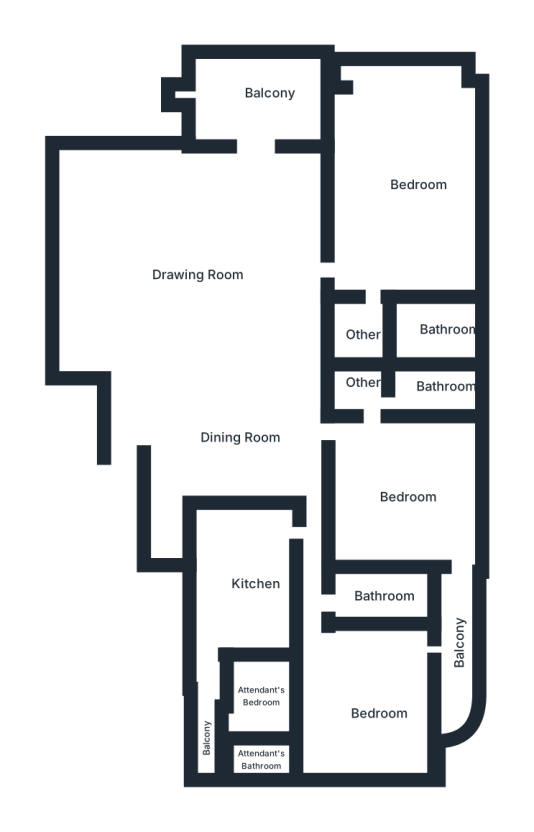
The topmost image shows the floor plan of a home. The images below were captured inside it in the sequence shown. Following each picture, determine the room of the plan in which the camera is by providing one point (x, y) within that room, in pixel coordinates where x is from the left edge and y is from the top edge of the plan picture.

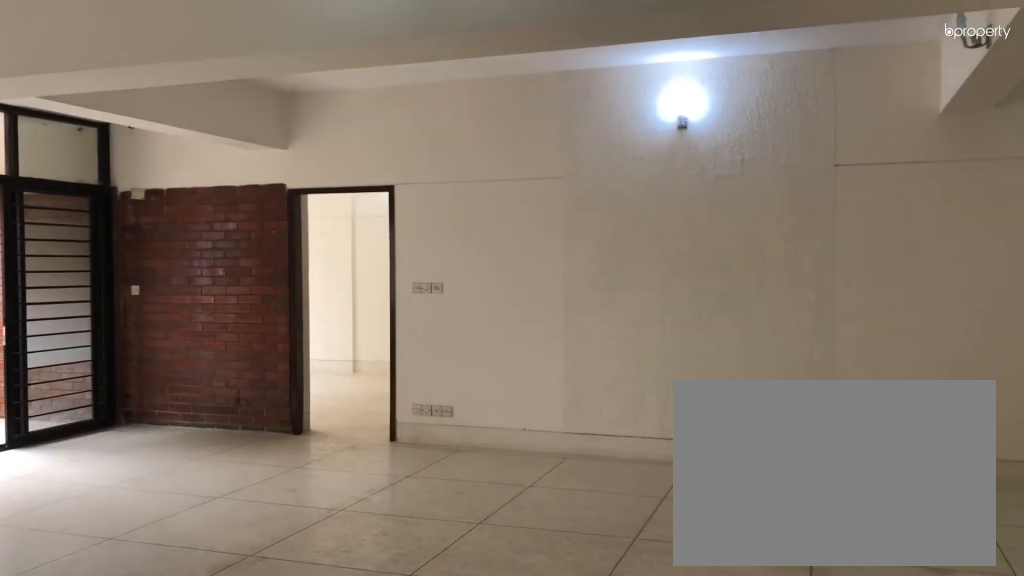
(206, 266)
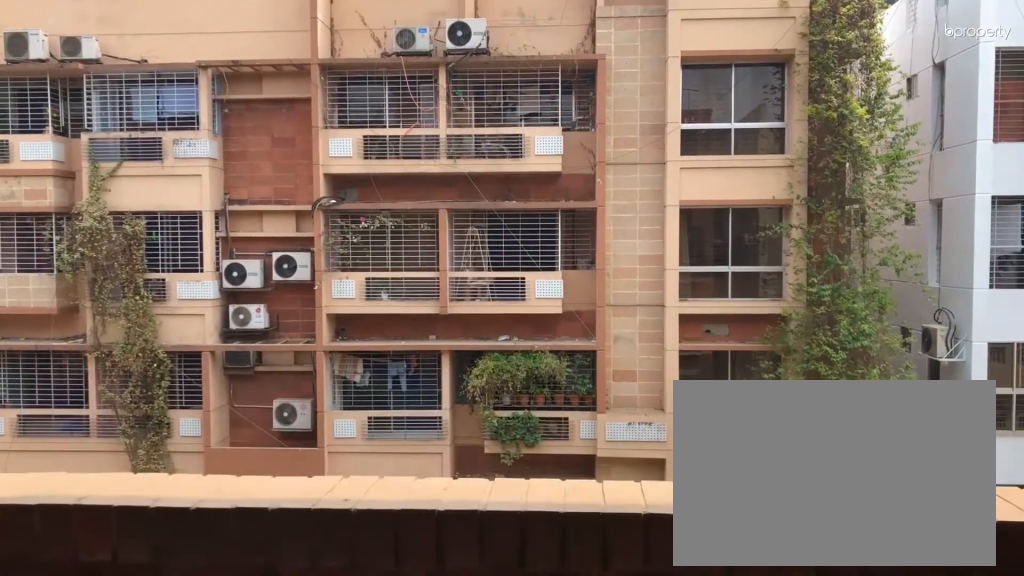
(241, 88)
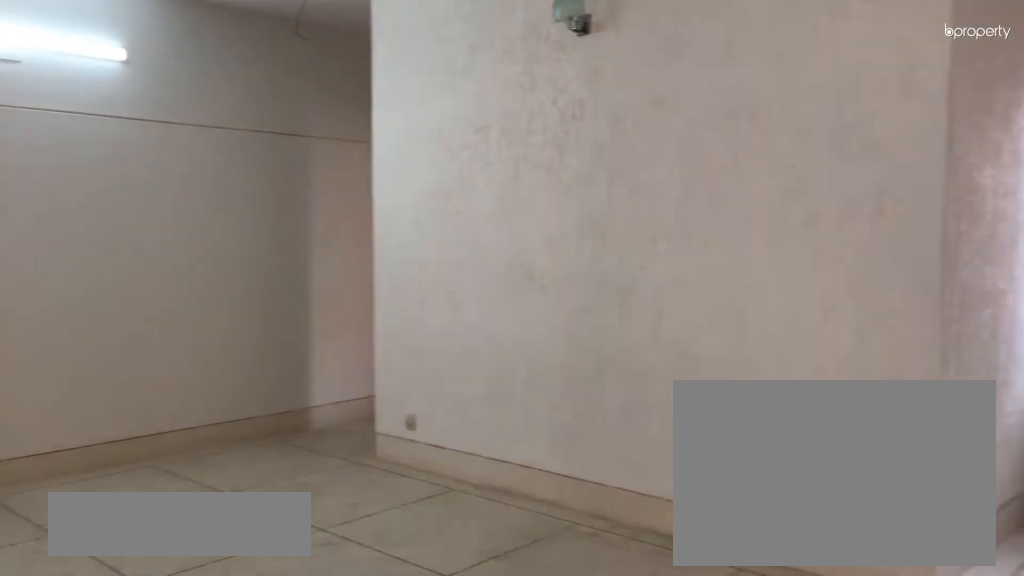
(227, 452)
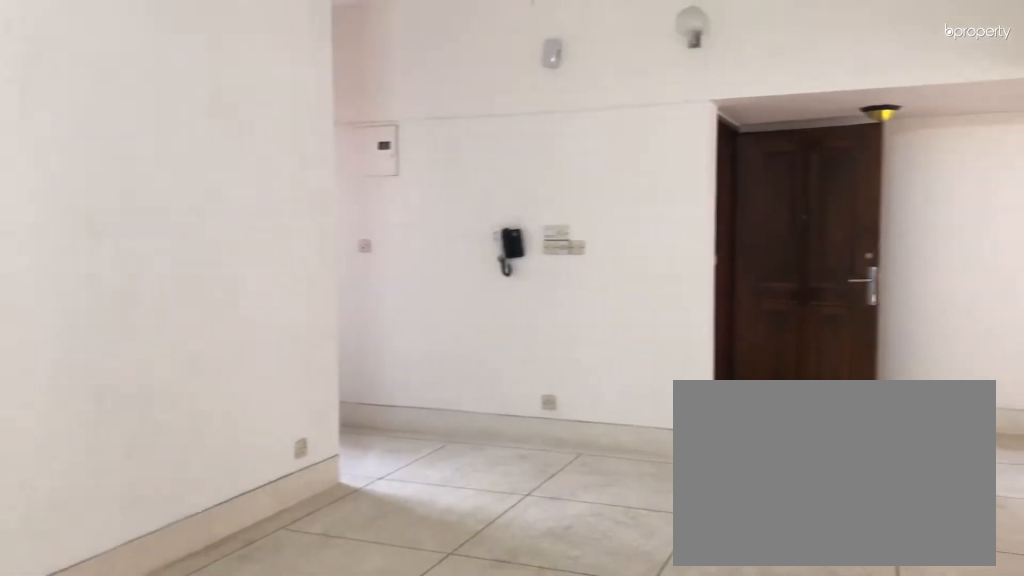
(227, 452)
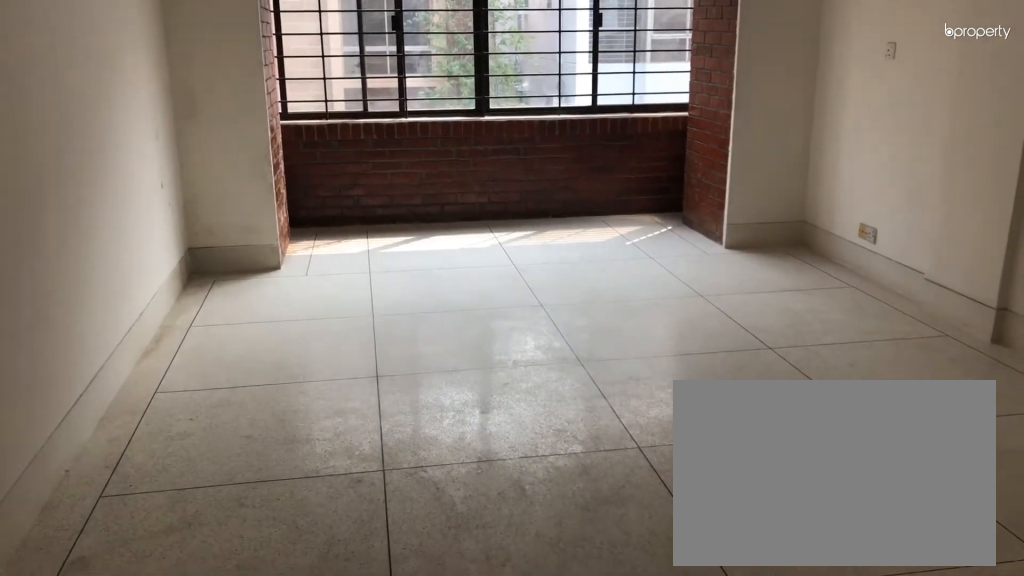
(401, 168)
